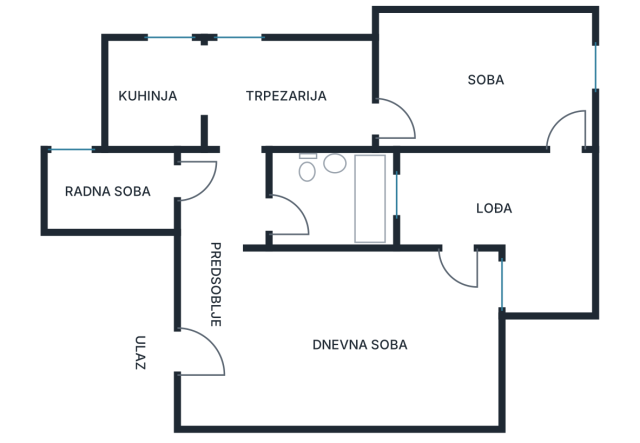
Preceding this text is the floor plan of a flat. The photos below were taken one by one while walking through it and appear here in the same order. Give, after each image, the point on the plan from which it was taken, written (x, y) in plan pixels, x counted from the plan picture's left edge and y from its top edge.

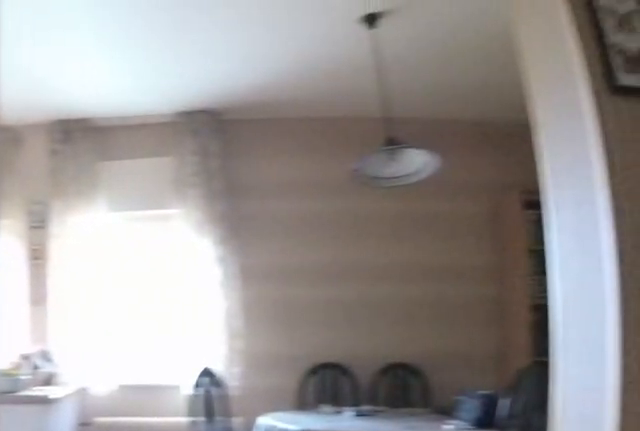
(224, 212)
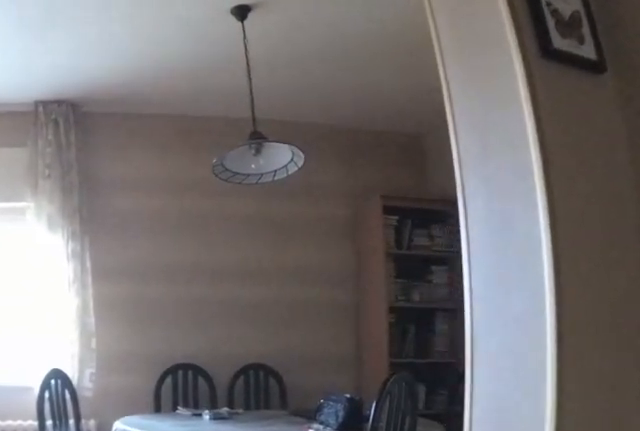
(233, 201)
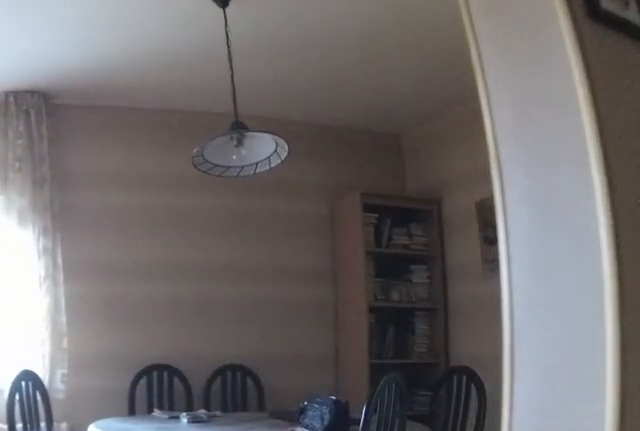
(232, 194)
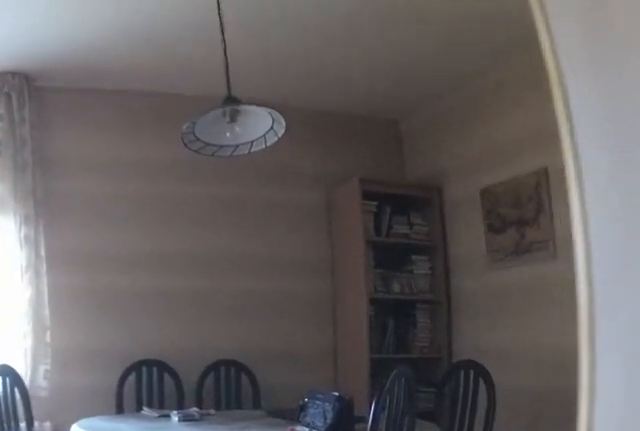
(232, 187)
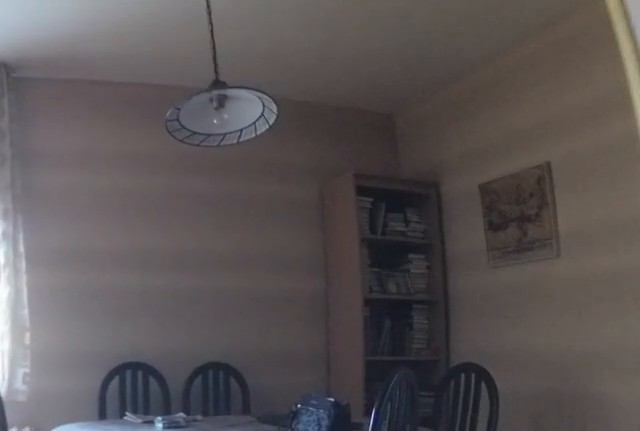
(229, 180)
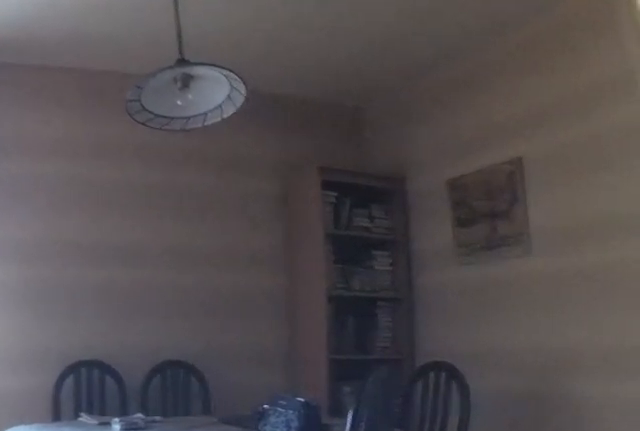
(227, 175)
